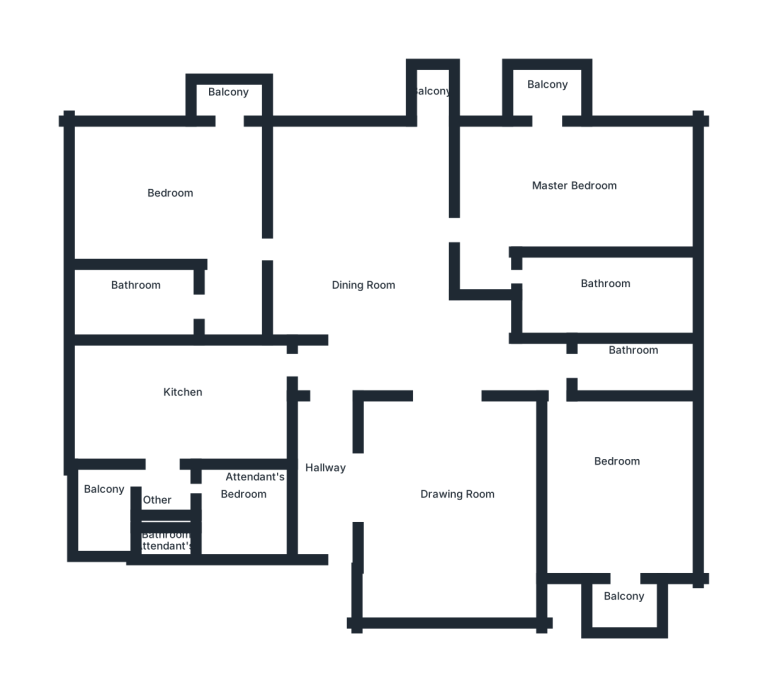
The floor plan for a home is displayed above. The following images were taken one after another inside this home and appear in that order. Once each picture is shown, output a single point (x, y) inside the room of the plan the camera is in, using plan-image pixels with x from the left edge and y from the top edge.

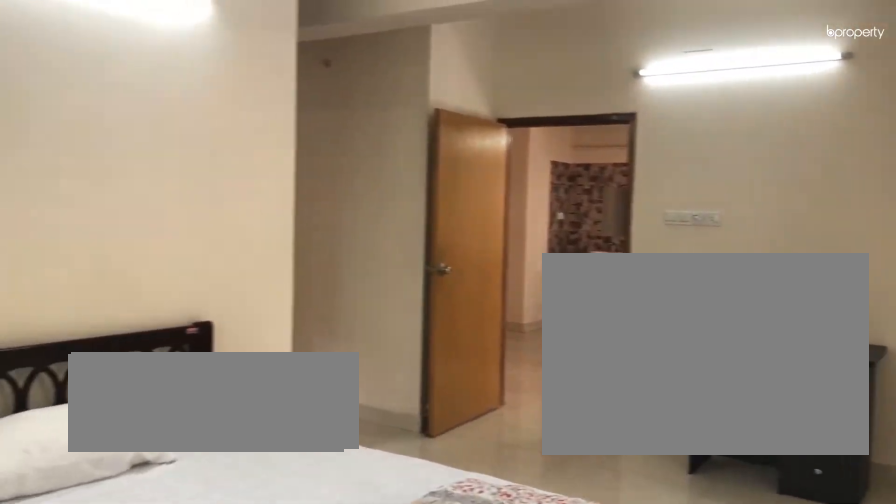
(573, 191)
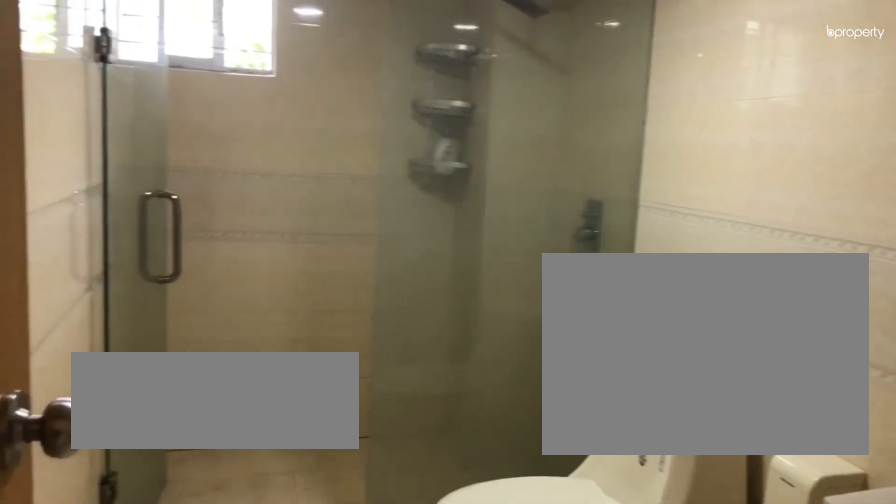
(602, 288)
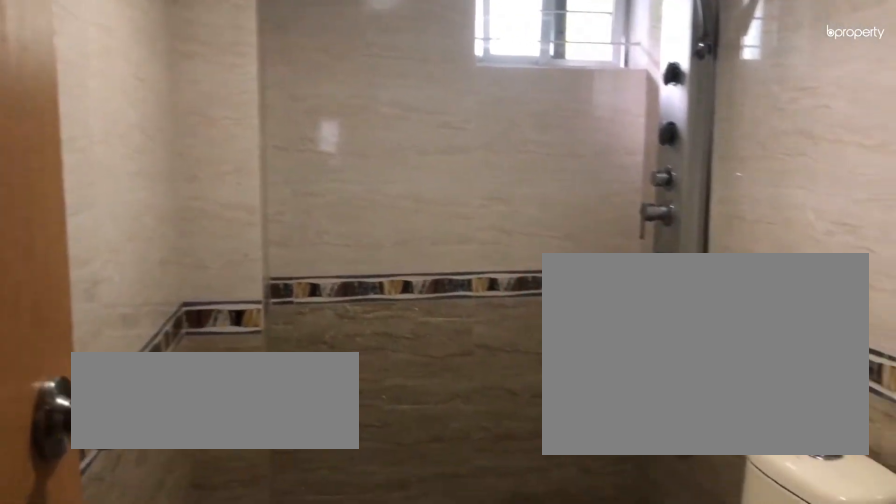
(630, 365)
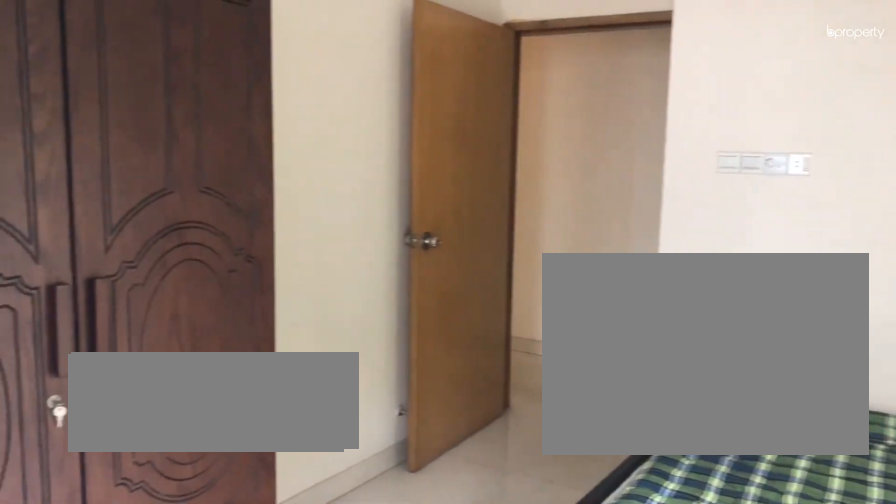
(616, 472)
